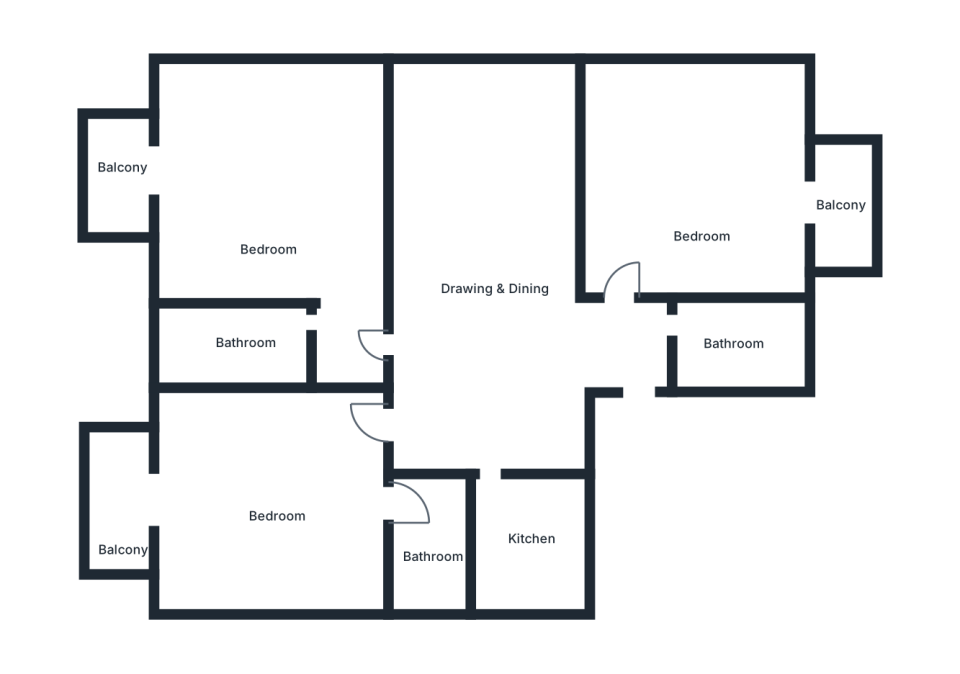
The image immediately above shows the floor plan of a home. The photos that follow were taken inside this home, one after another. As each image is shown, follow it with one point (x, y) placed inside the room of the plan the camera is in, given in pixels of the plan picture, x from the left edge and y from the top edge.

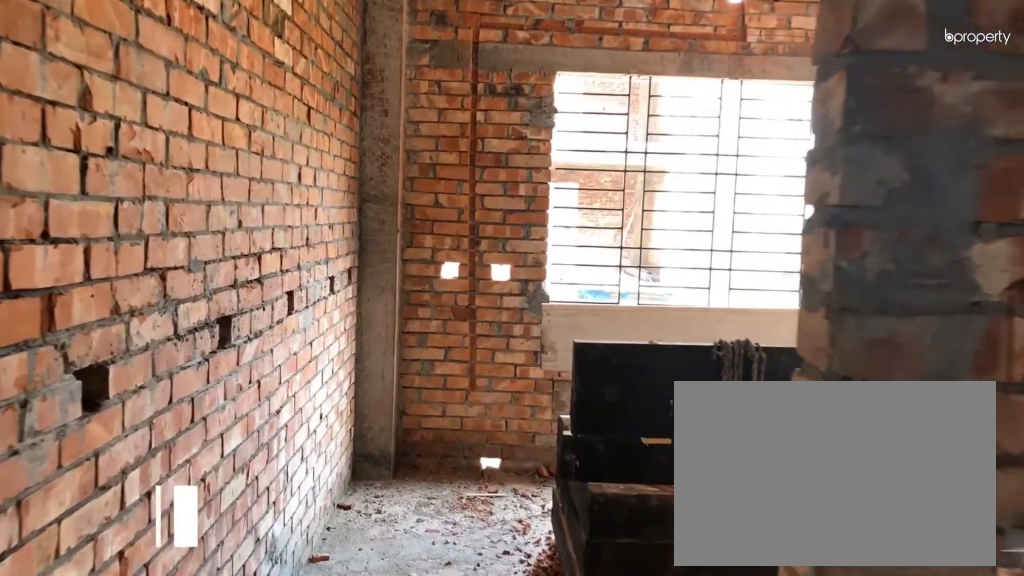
(615, 321)
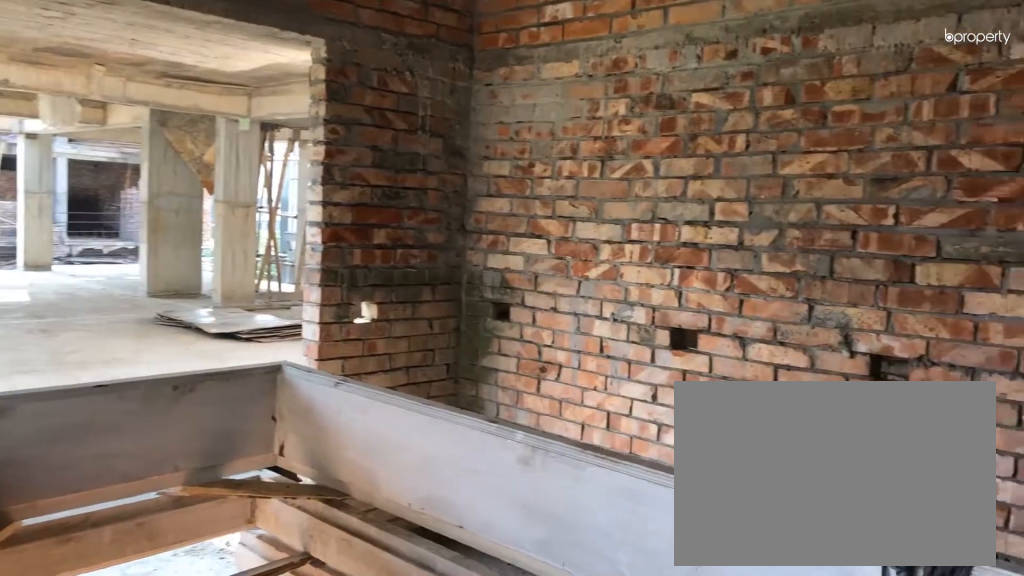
(710, 198)
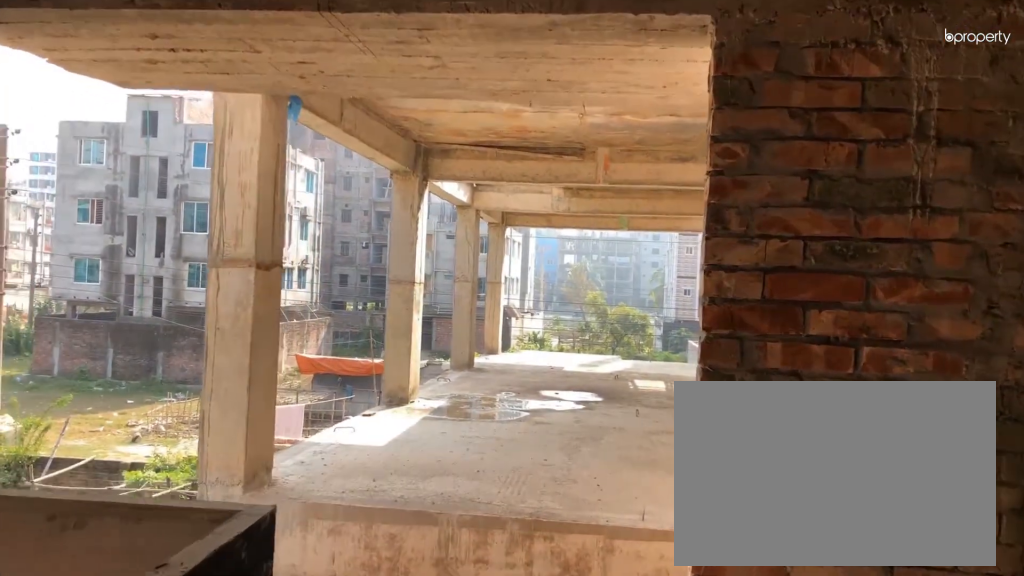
(843, 214)
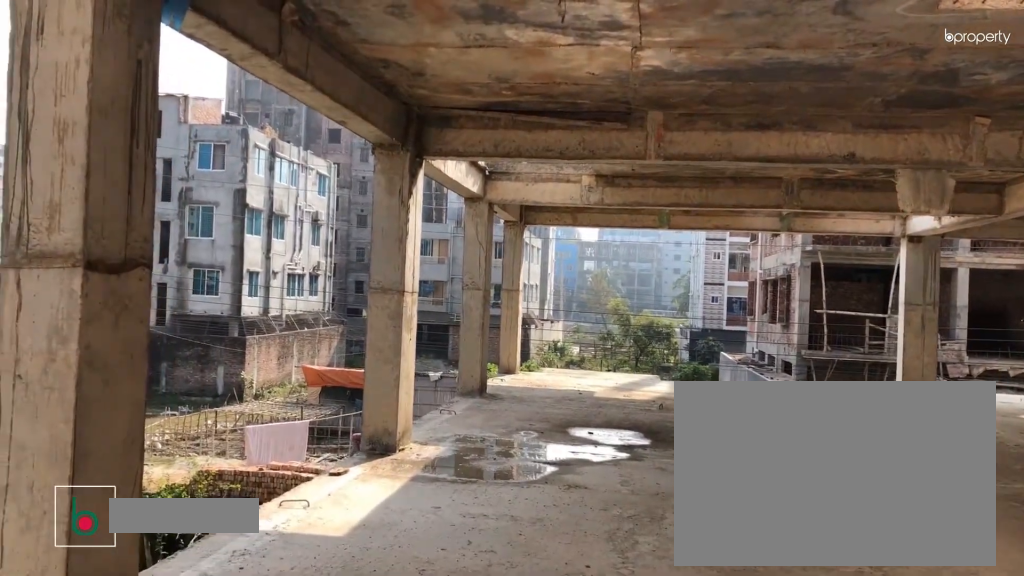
(843, 214)
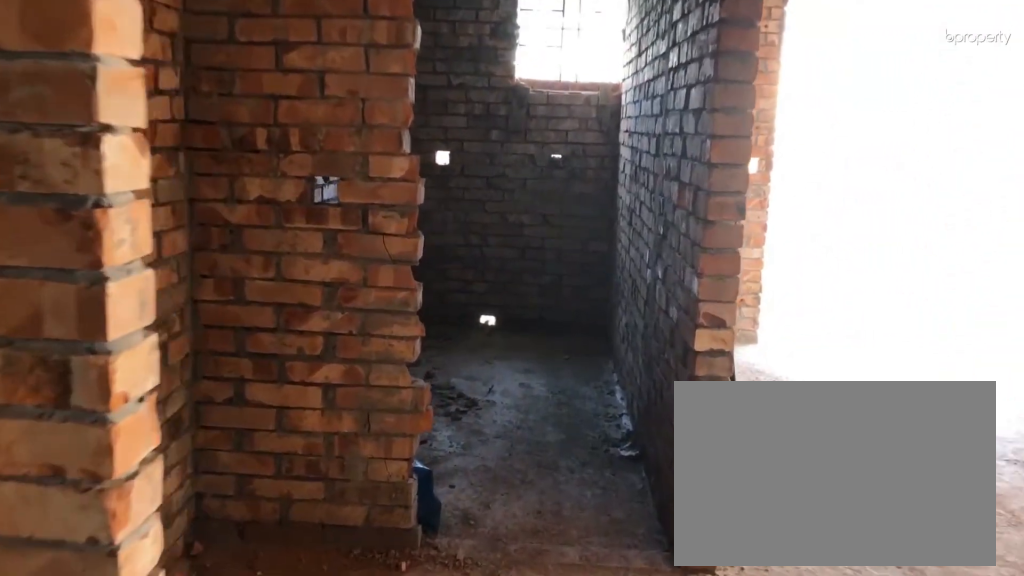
(350, 336)
